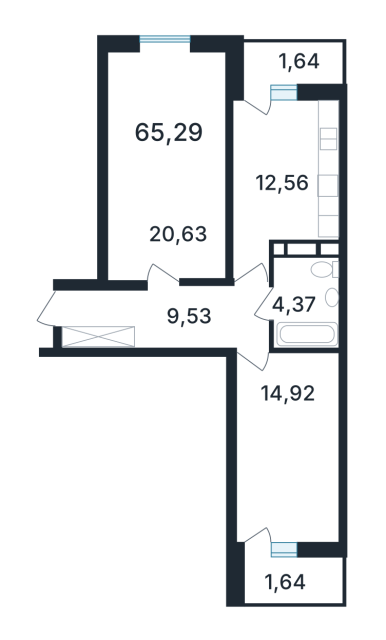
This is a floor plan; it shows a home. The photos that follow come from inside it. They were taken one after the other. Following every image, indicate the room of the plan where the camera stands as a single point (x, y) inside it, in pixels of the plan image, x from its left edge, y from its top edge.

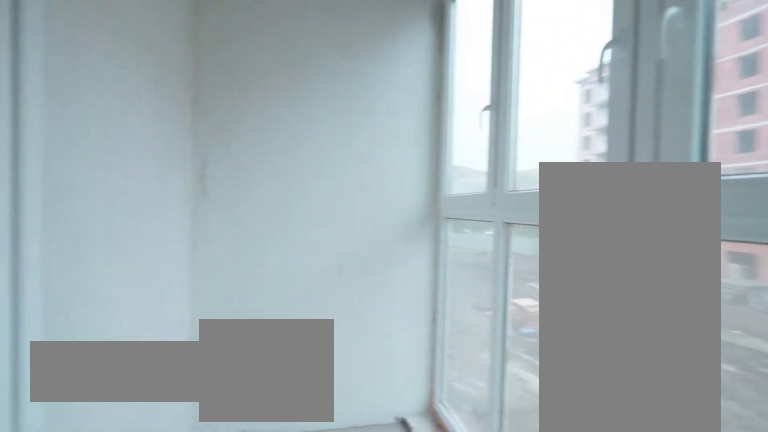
(292, 580)
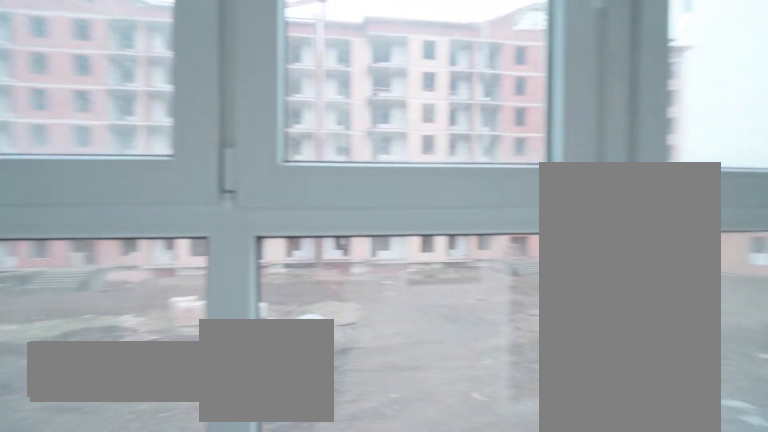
(292, 580)
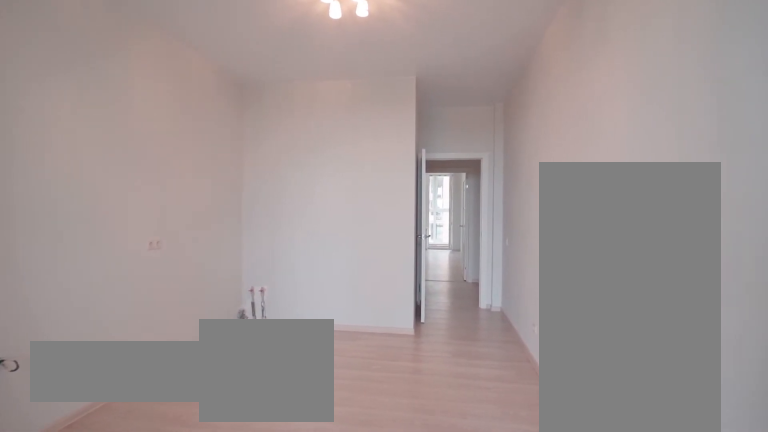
(281, 178)
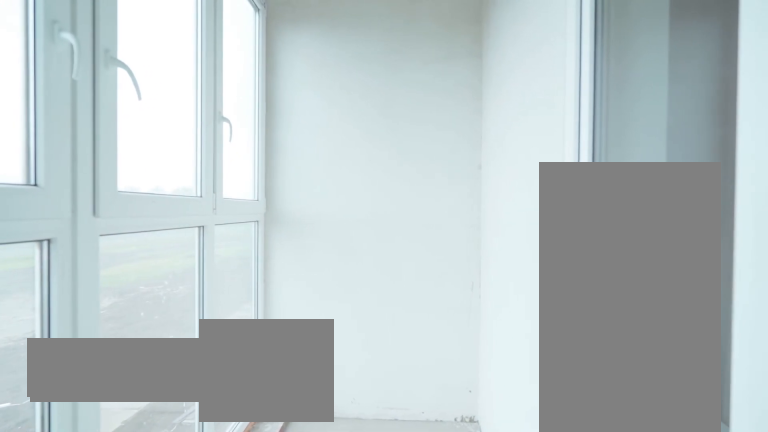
(292, 61)
